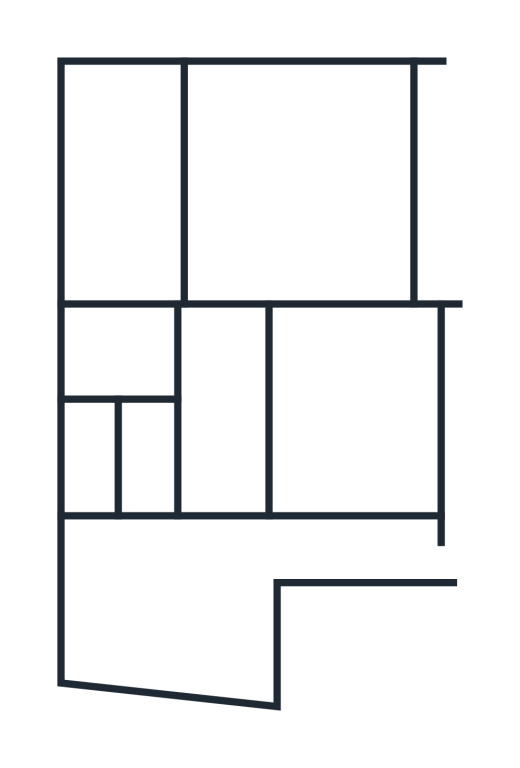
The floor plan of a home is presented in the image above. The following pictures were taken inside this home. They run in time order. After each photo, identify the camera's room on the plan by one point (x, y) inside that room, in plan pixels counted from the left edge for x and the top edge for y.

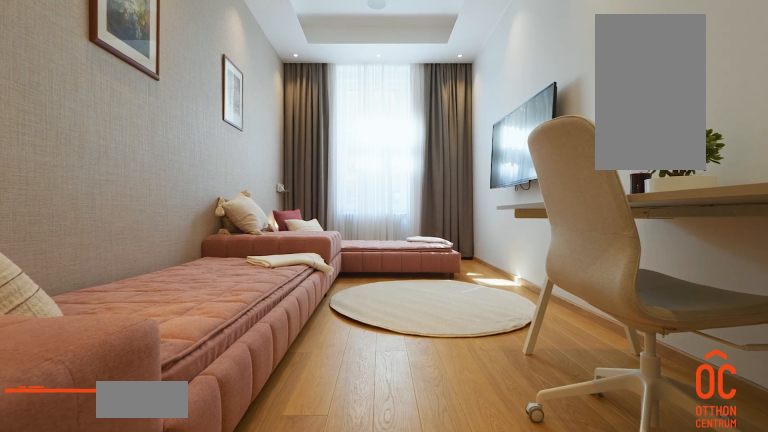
(125, 193)
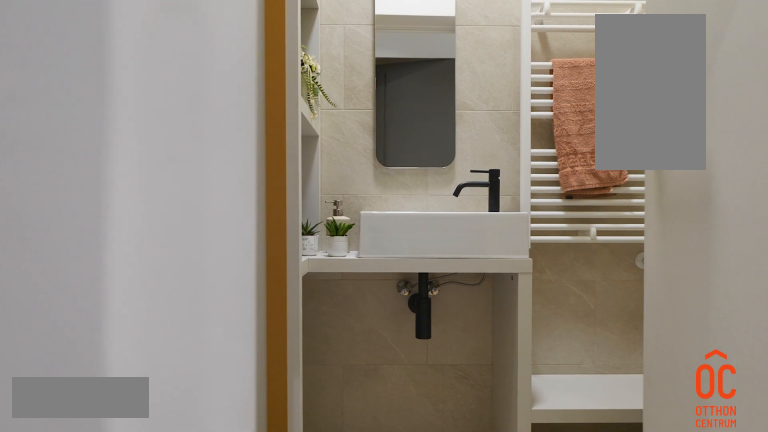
(148, 459)
